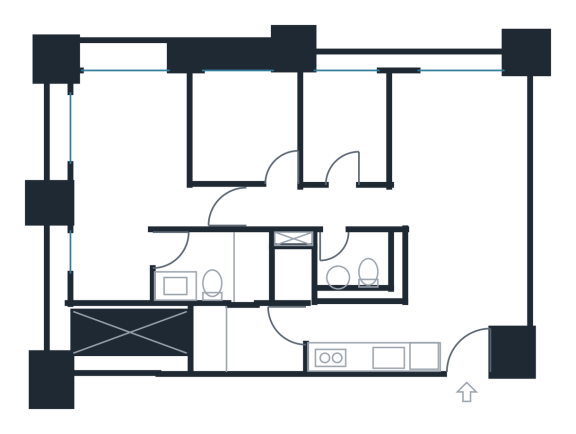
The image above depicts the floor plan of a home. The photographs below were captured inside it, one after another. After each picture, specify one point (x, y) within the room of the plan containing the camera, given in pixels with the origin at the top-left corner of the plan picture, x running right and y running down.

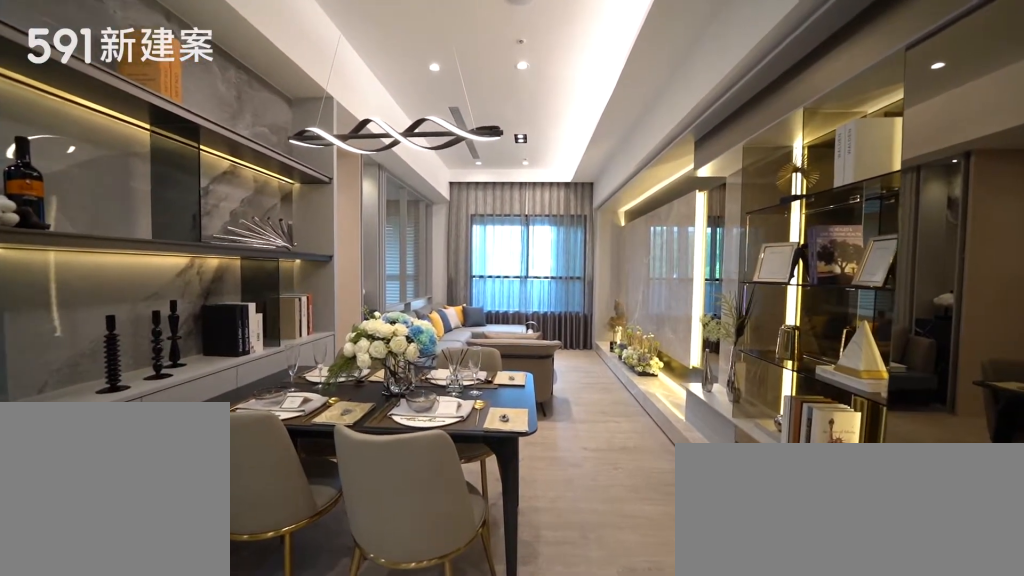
(460, 273)
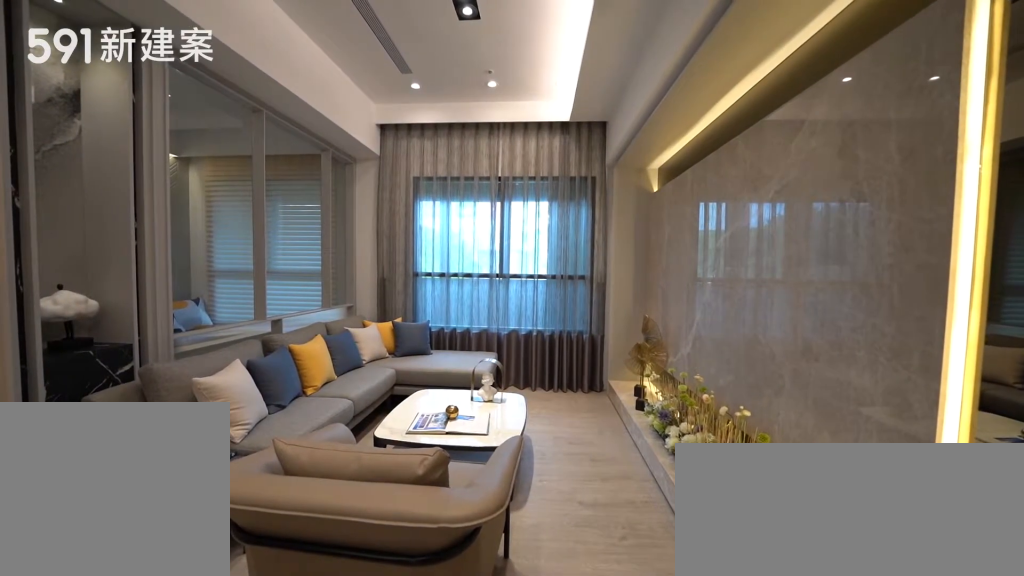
(458, 147)
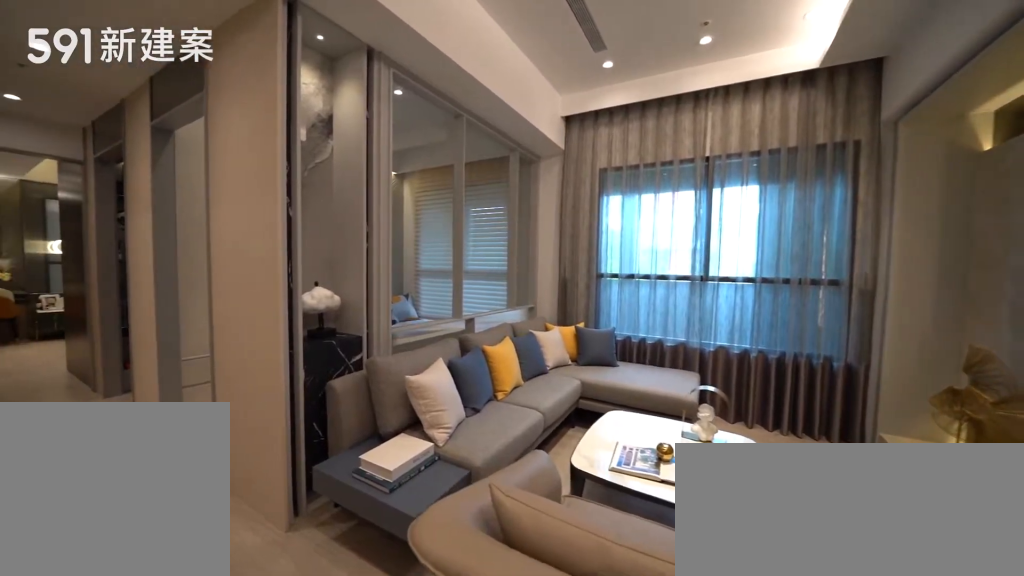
(458, 147)
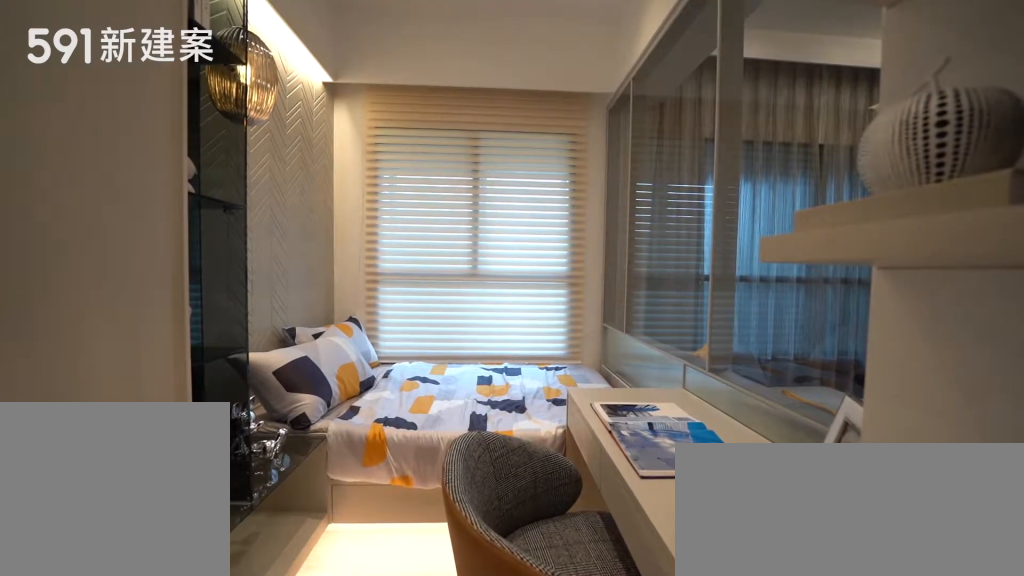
(348, 124)
